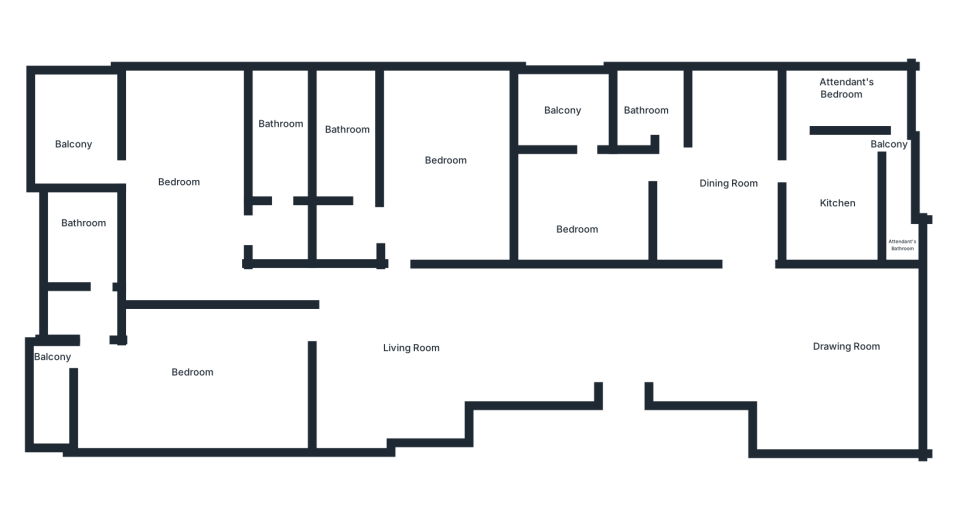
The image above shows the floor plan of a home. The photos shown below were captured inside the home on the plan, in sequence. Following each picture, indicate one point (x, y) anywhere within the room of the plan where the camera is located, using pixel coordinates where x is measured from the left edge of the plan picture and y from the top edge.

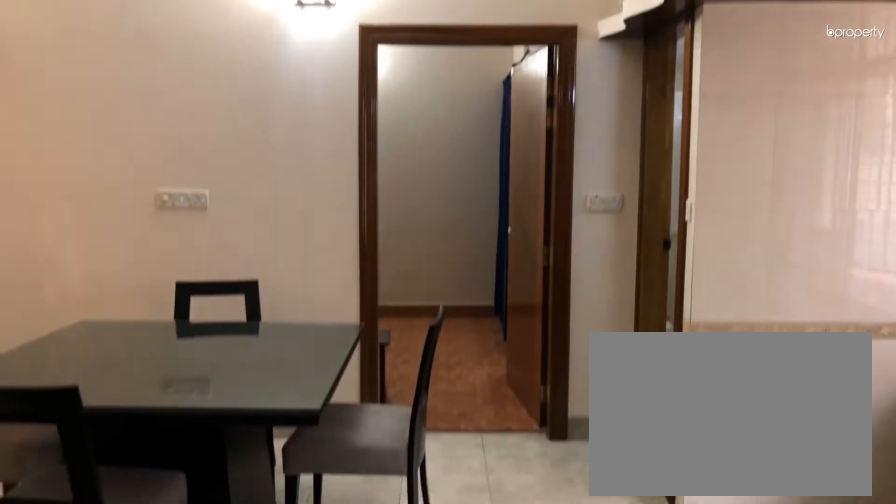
(733, 175)
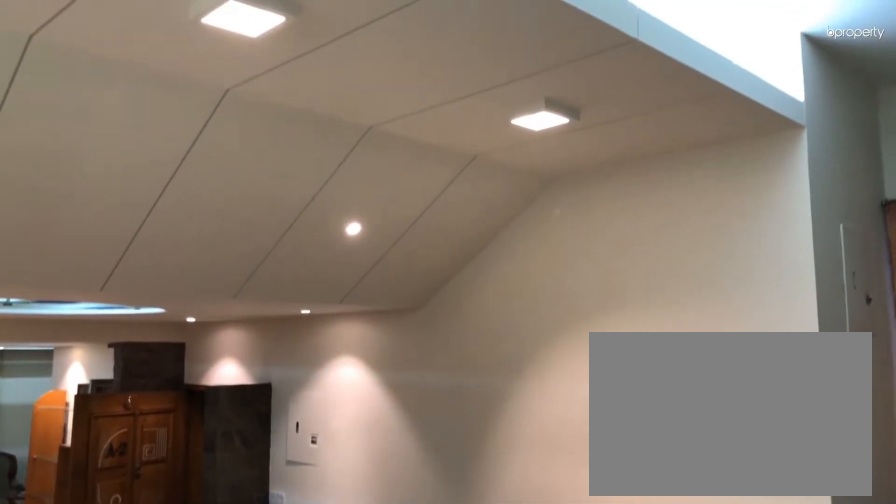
(399, 355)
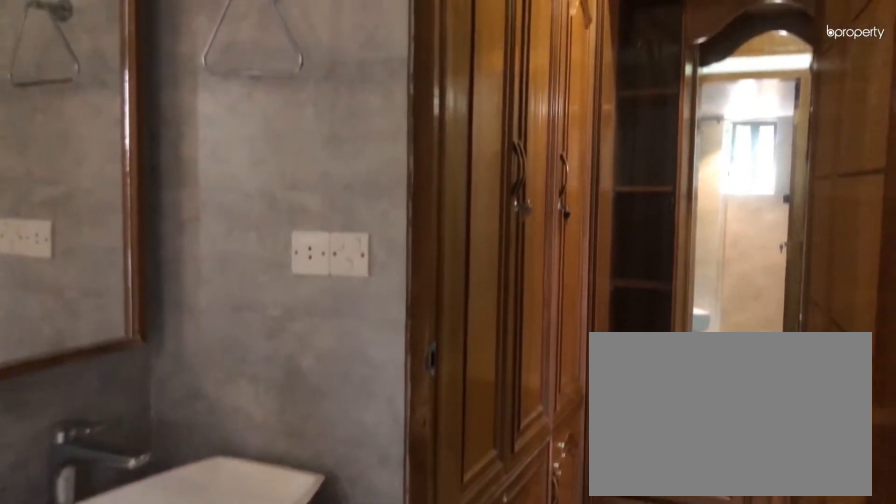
(279, 145)
